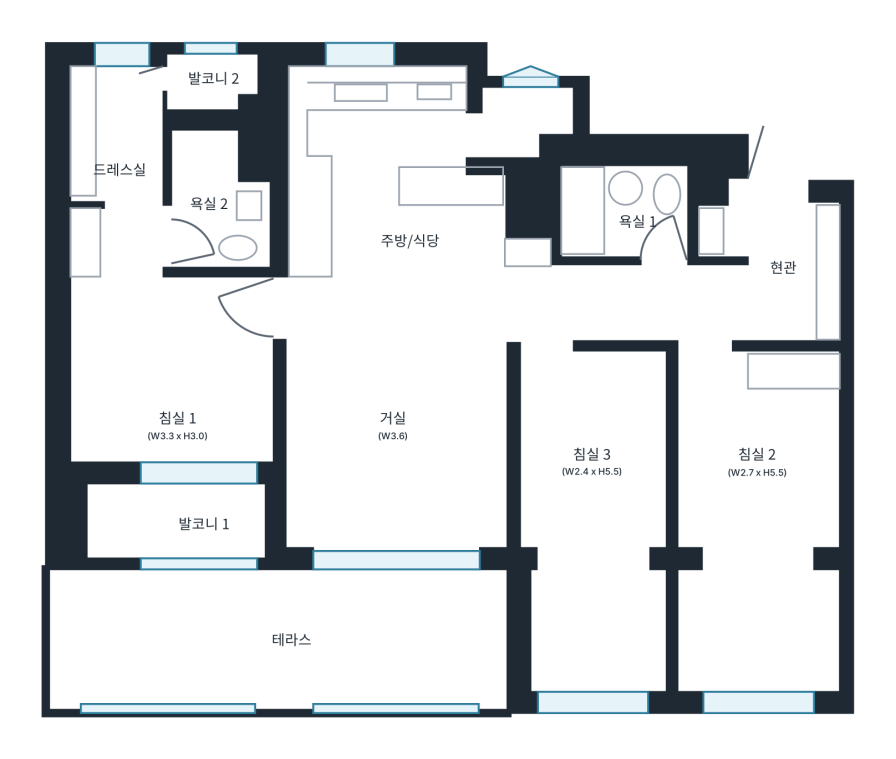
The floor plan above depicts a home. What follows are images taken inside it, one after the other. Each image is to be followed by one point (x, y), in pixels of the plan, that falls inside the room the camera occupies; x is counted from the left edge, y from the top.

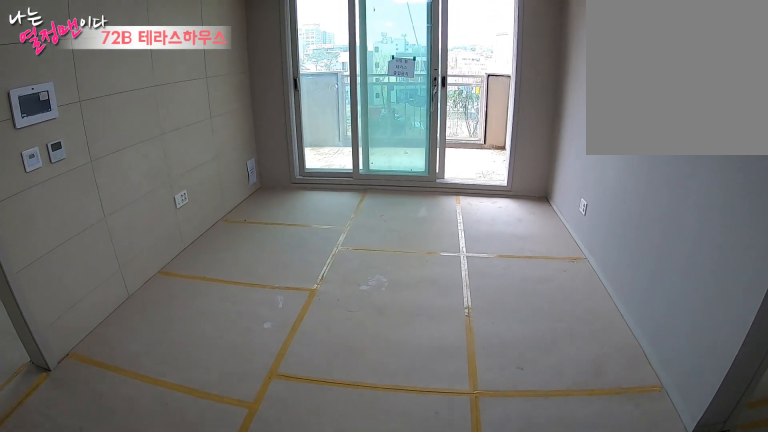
(389, 433)
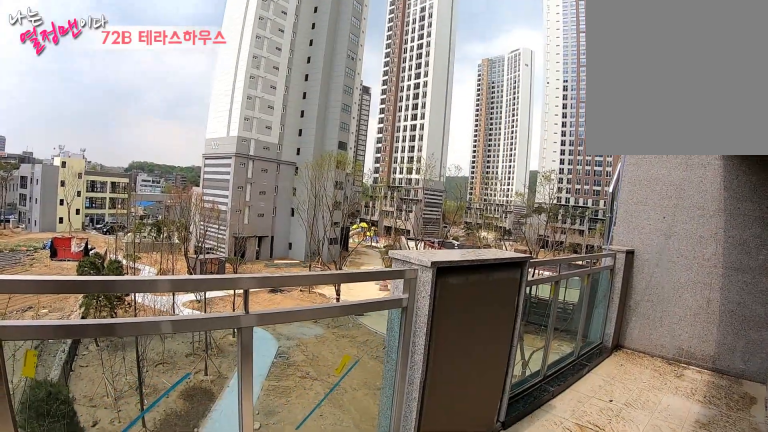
(286, 639)
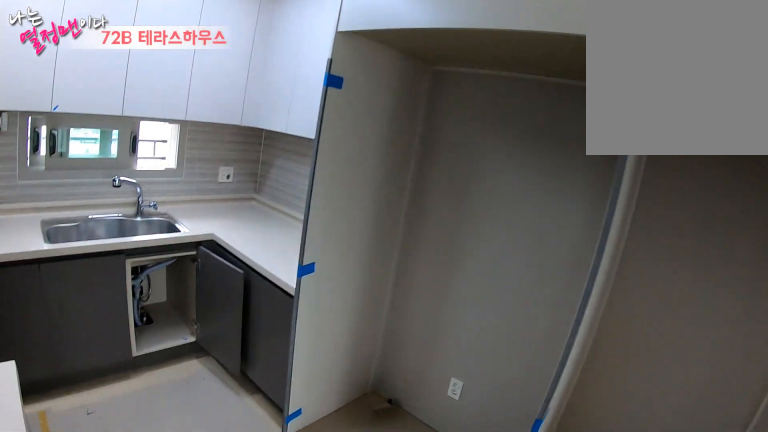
(401, 240)
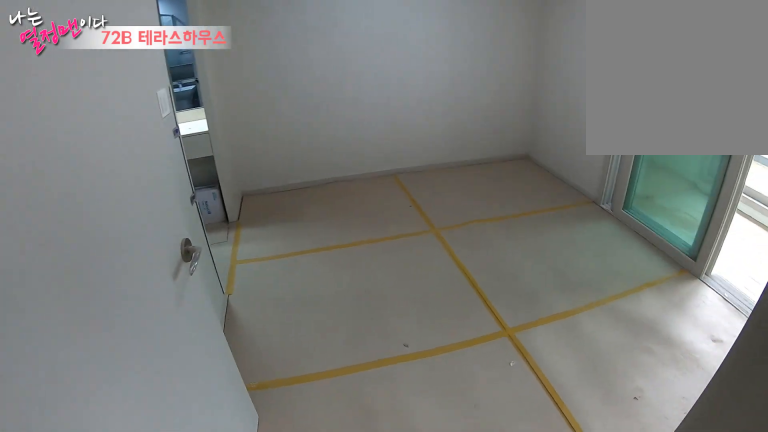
(177, 427)
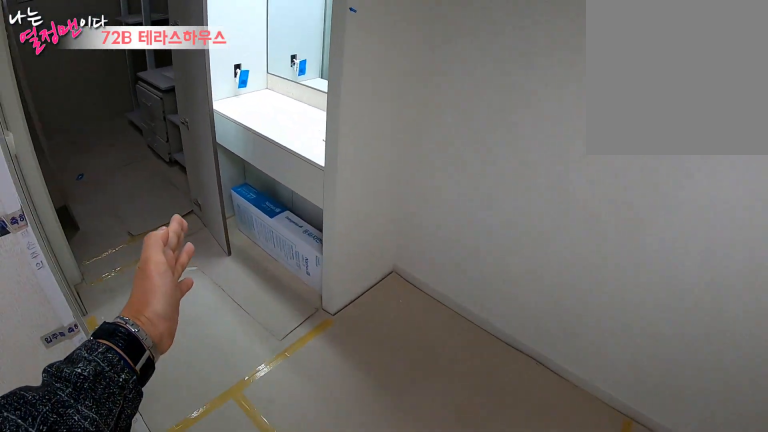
(177, 427)
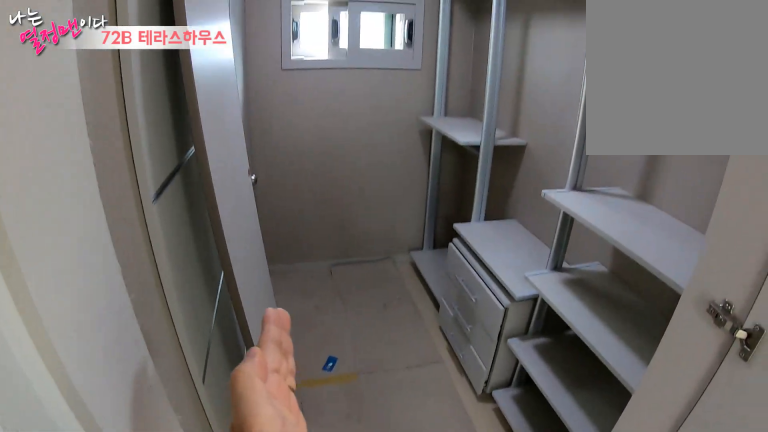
(116, 199)
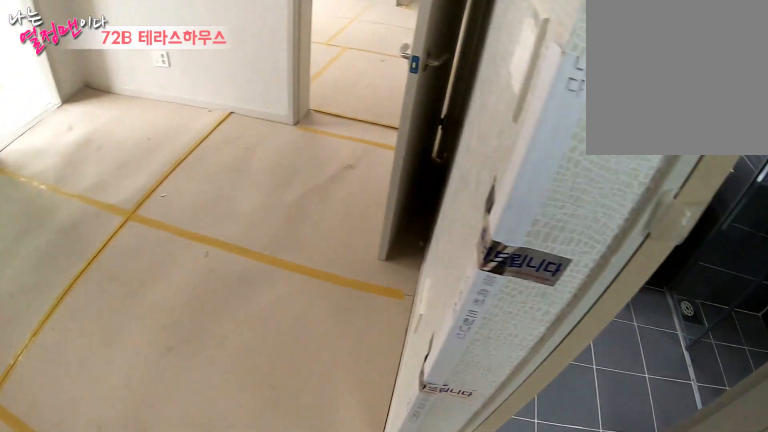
(116, 199)
